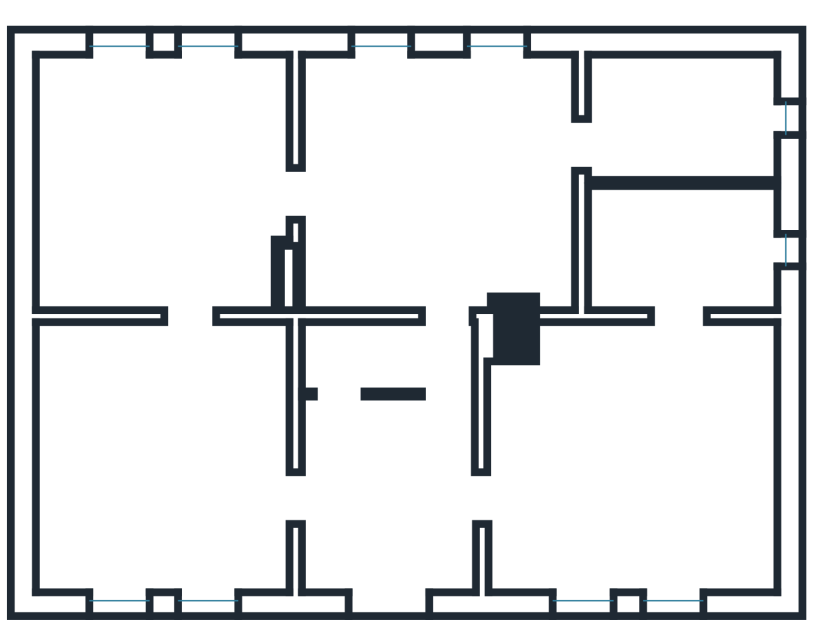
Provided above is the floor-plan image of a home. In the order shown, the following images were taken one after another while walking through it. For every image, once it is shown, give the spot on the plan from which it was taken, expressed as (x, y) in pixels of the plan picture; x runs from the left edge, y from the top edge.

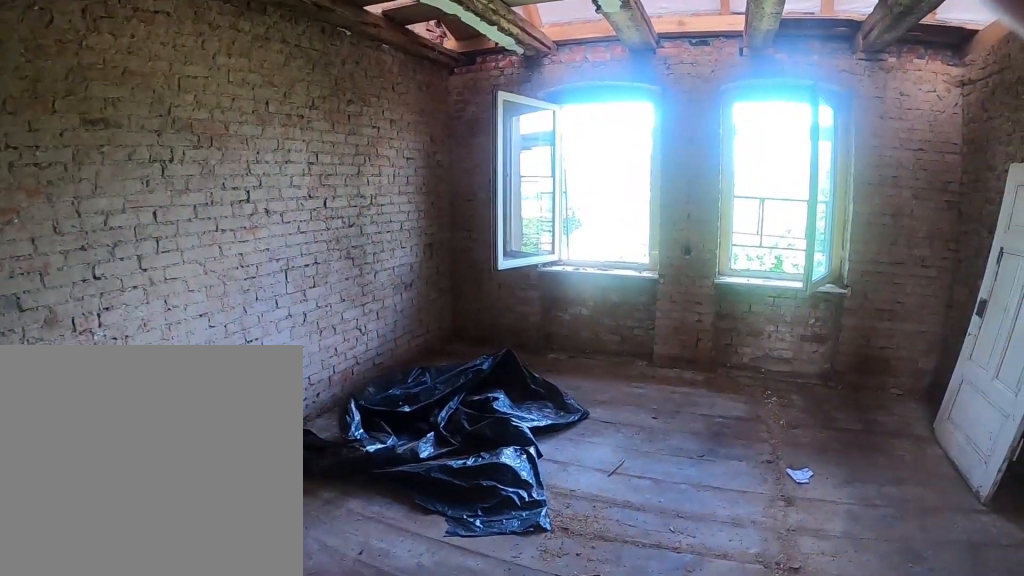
(130, 291)
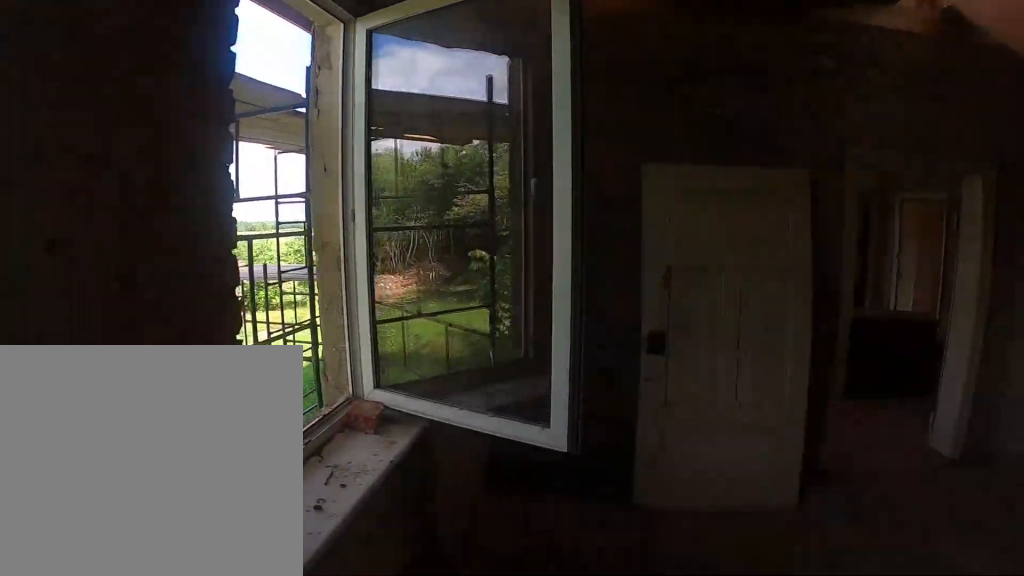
(197, 149)
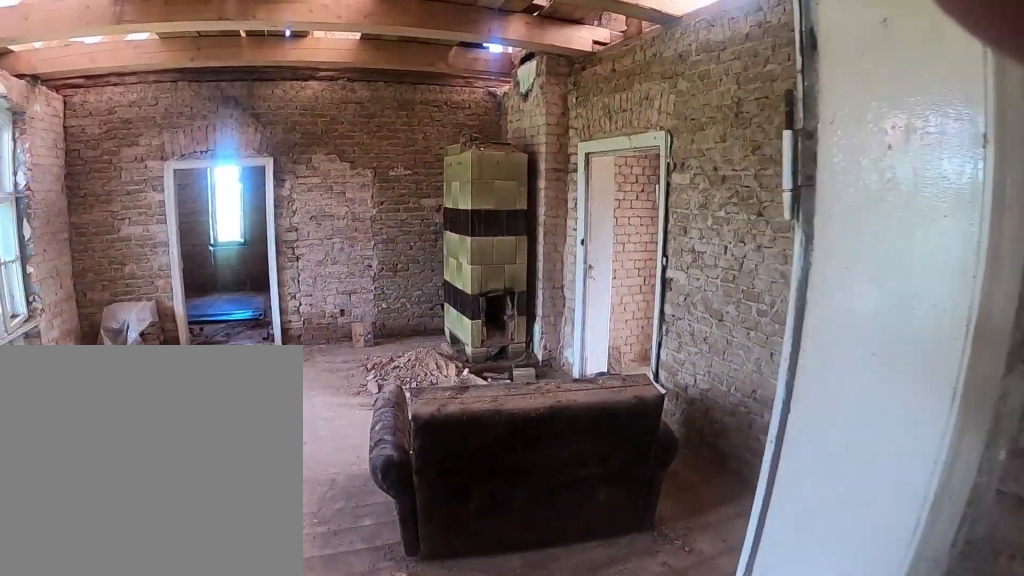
(262, 189)
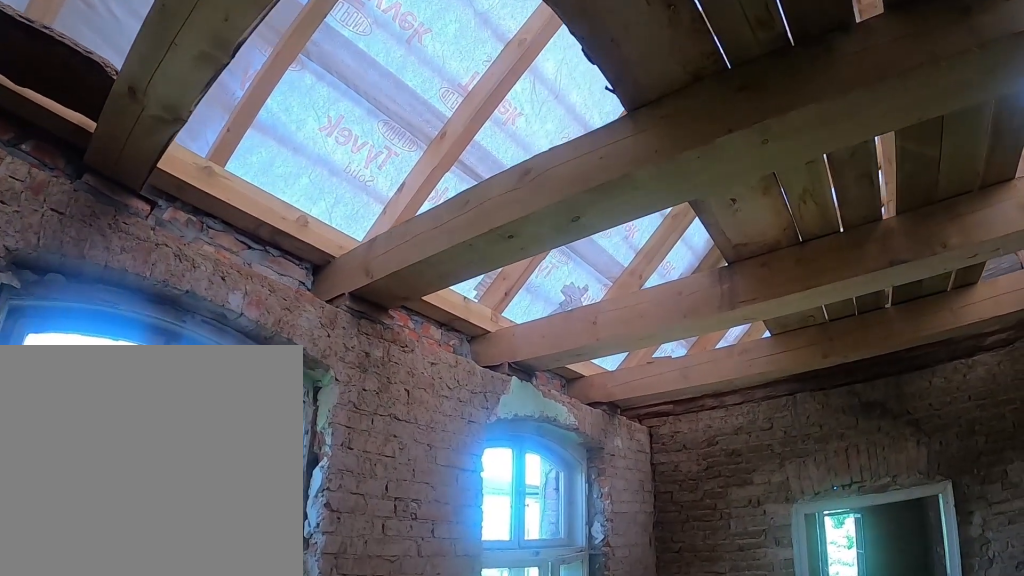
(394, 173)
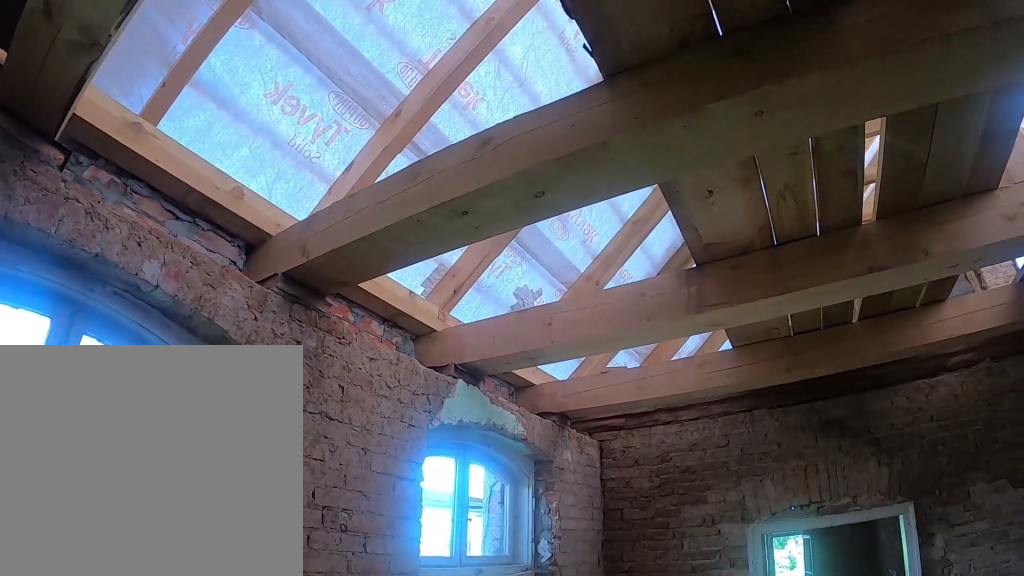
(402, 172)
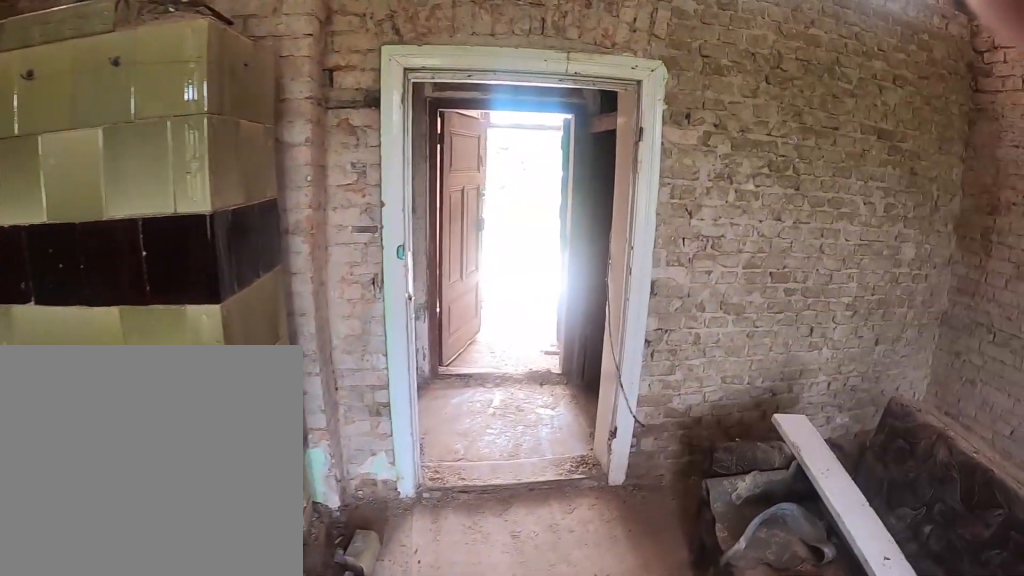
(501, 247)
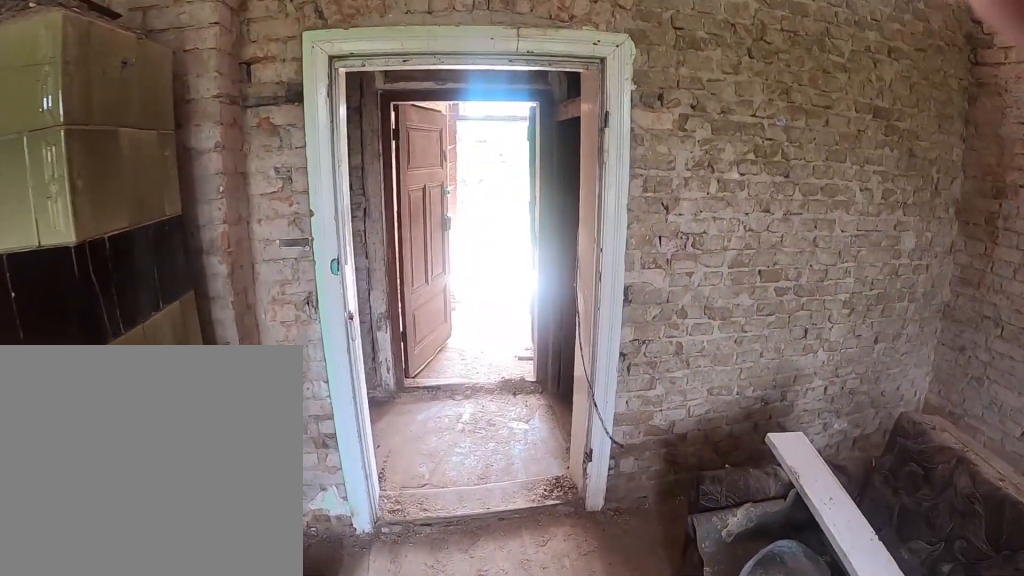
(493, 260)
